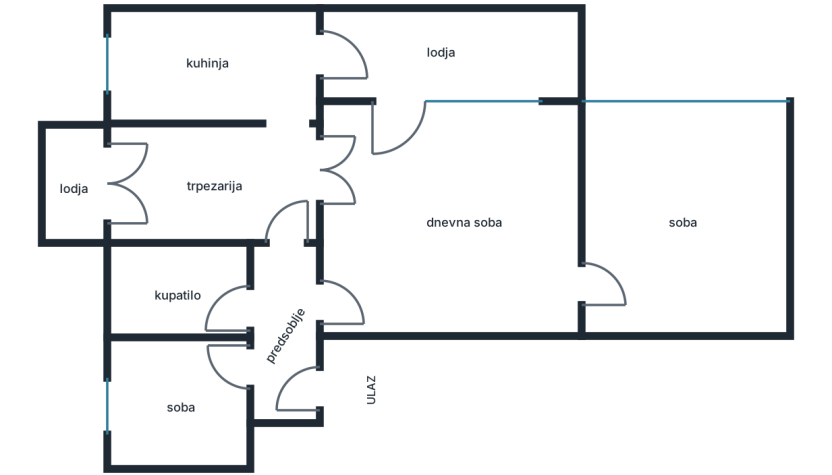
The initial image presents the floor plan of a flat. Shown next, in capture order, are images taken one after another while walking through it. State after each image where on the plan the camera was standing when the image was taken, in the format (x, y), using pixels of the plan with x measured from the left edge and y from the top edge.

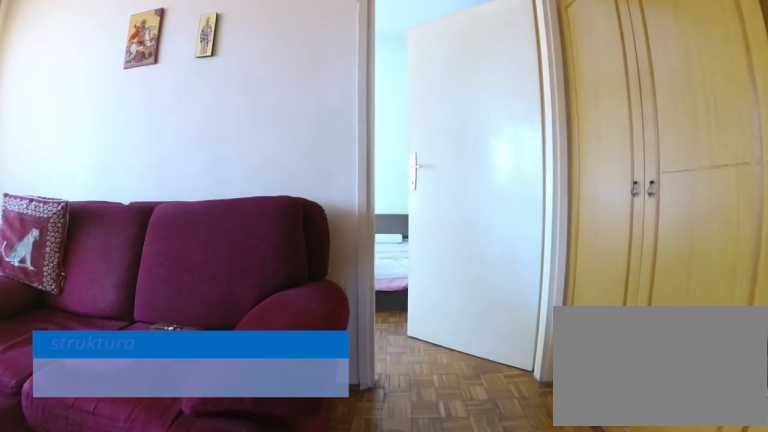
(486, 307)
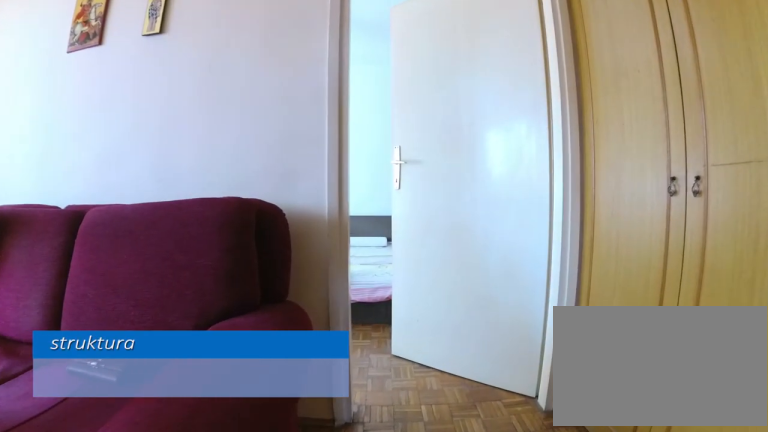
(502, 307)
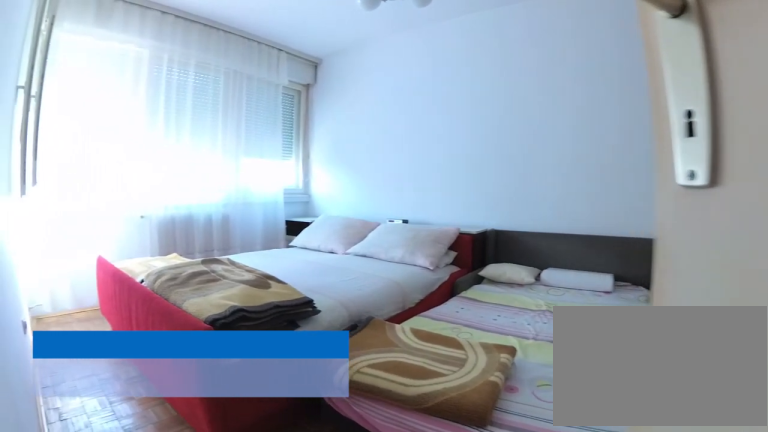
(586, 308)
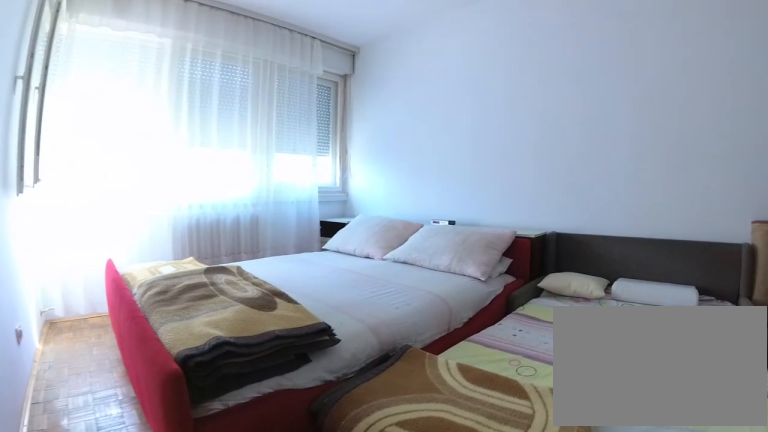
(600, 300)
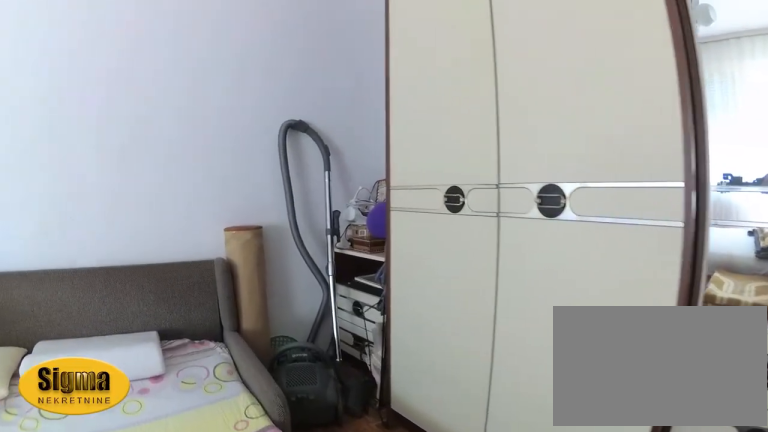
(672, 294)
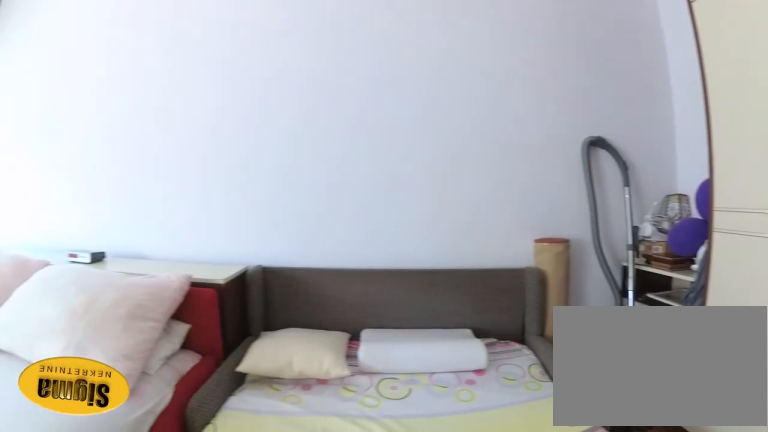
(685, 302)
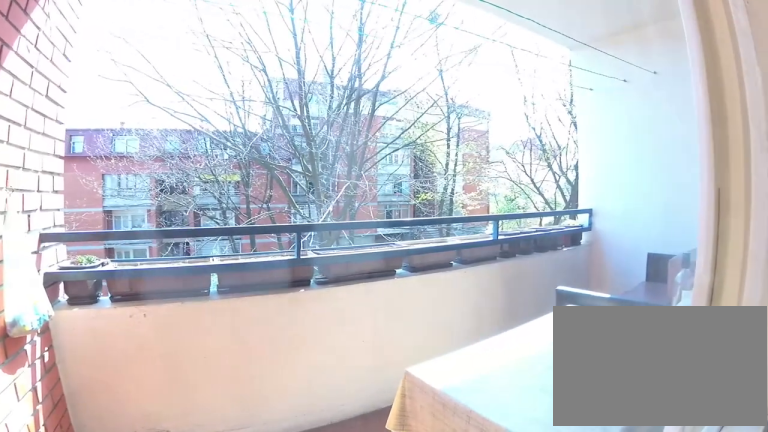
(356, 135)
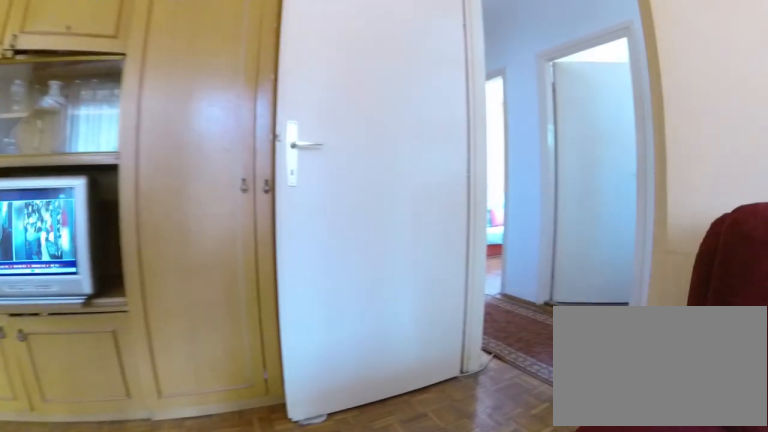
(372, 223)
